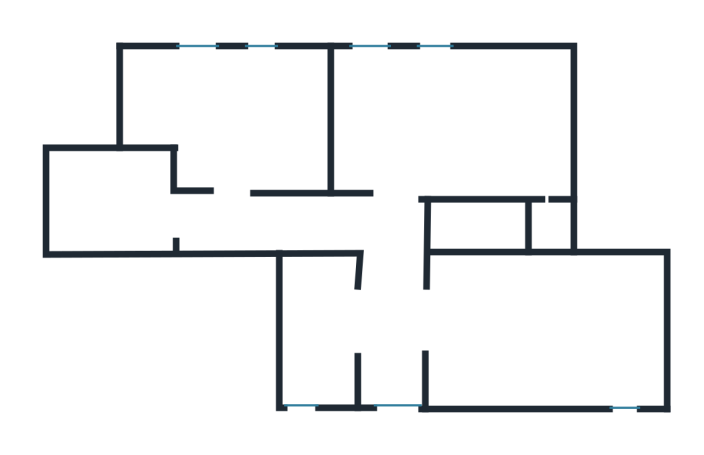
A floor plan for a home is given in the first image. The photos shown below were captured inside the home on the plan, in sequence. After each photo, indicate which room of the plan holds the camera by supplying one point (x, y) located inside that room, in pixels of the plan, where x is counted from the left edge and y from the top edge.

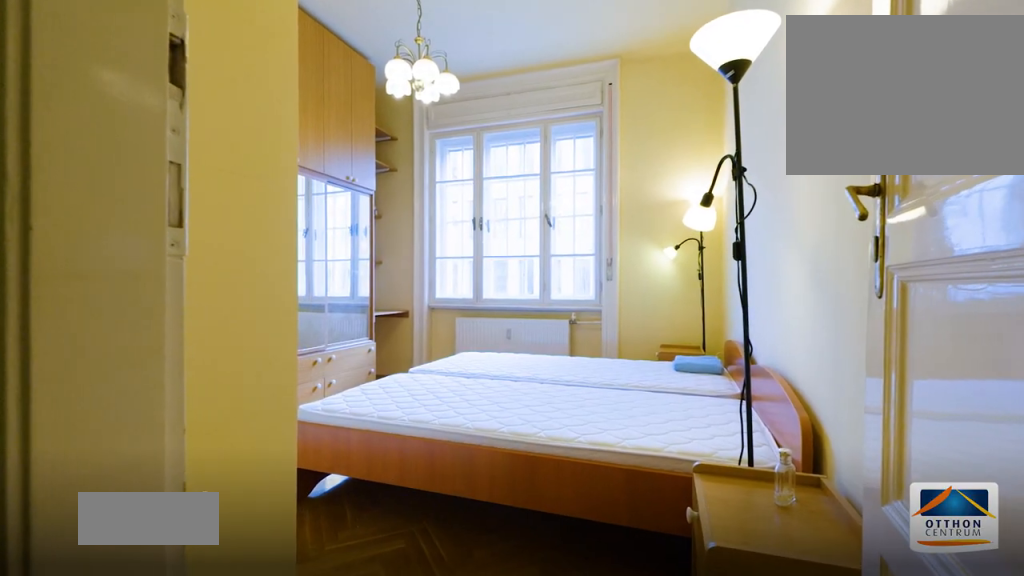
(256, 118)
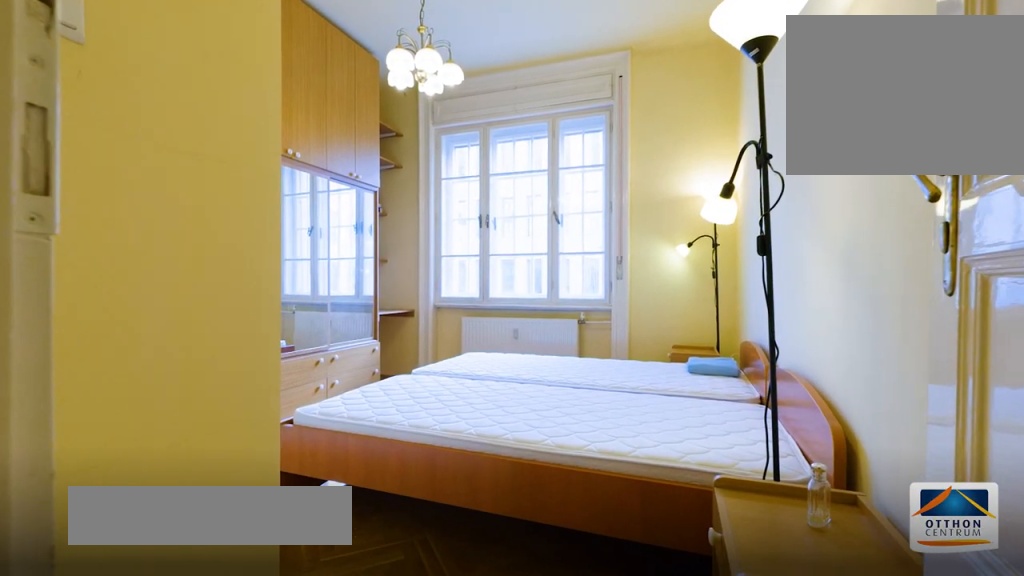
(256, 118)
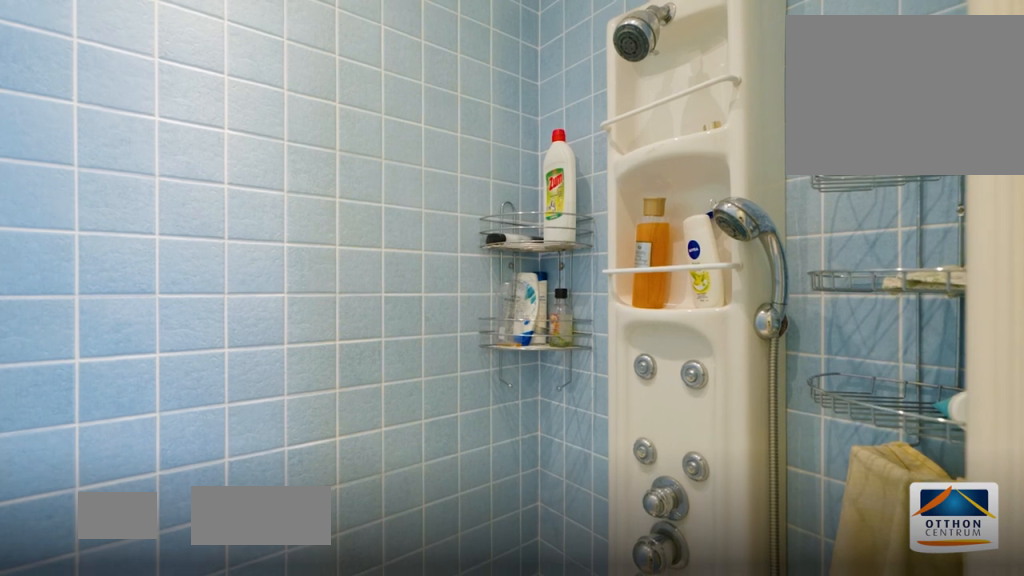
(550, 219)
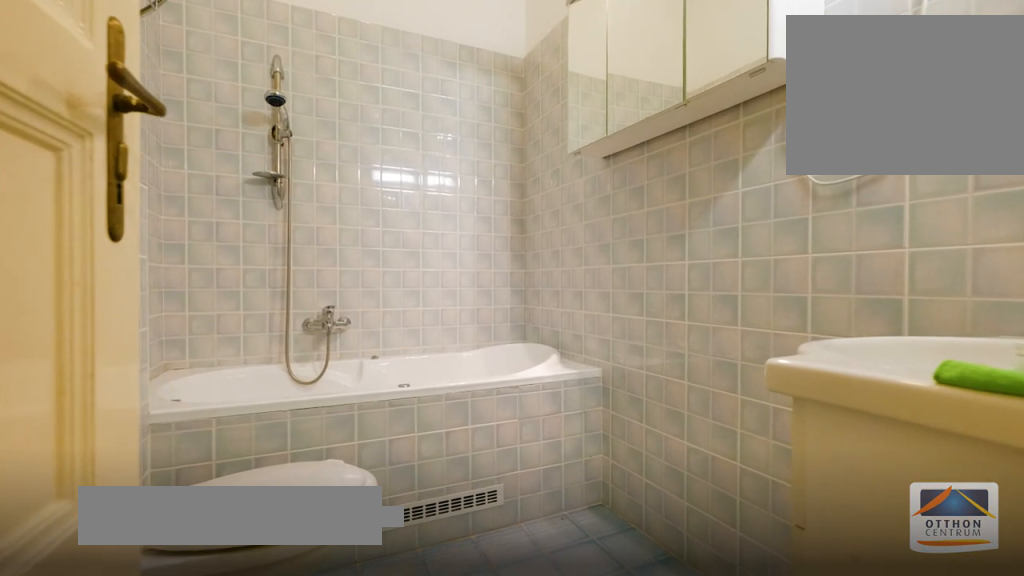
(117, 219)
